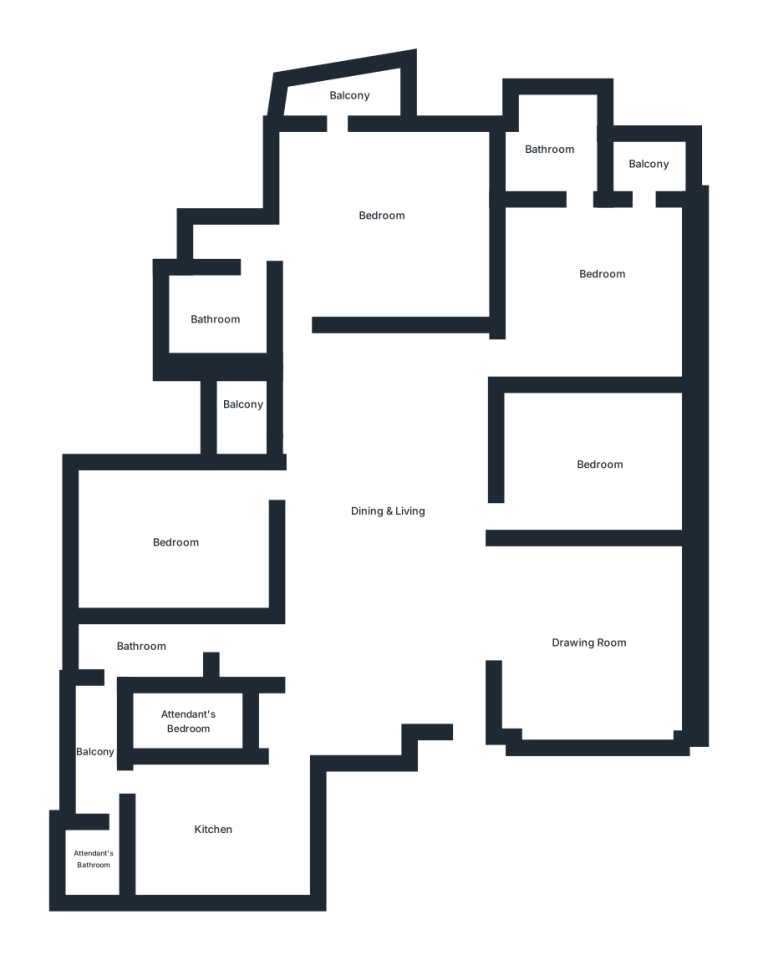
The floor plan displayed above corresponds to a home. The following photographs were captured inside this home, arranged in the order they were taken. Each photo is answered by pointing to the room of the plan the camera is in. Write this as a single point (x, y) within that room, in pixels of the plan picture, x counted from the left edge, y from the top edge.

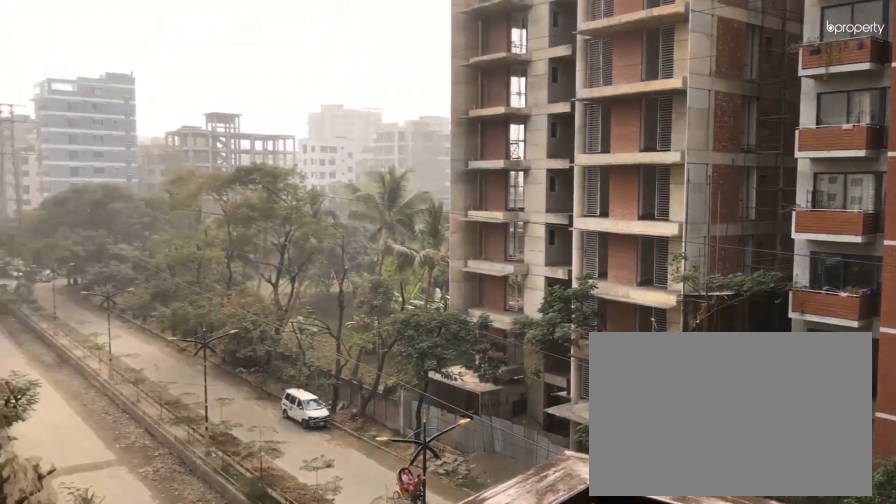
(352, 95)
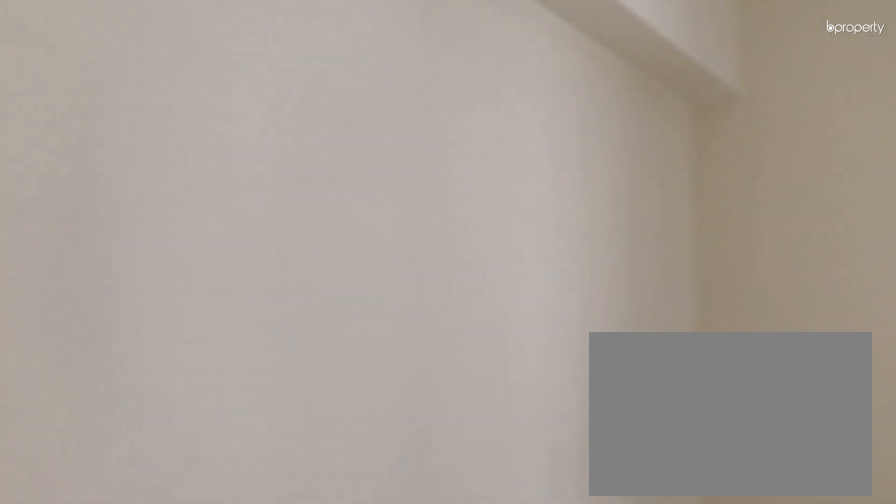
(587, 285)
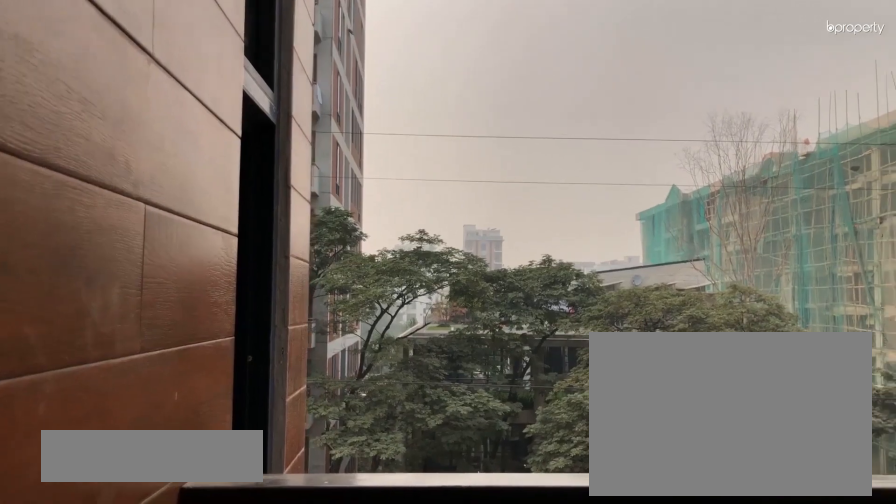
(644, 164)
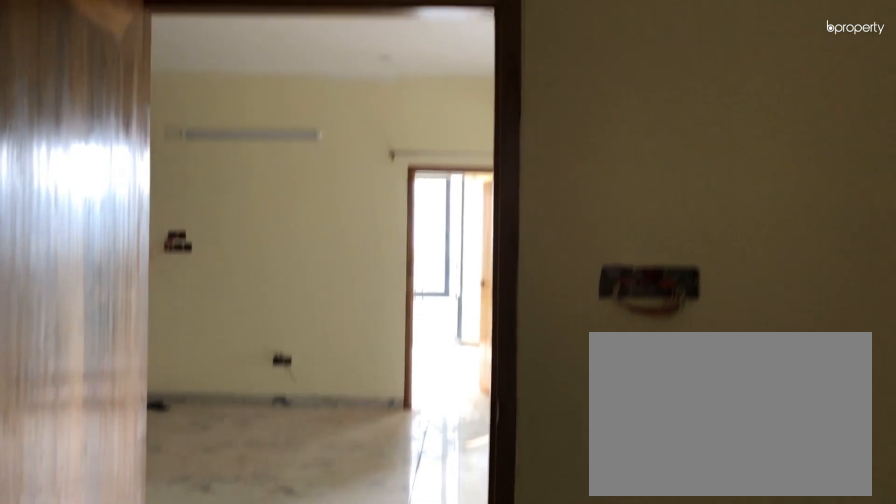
(588, 460)
